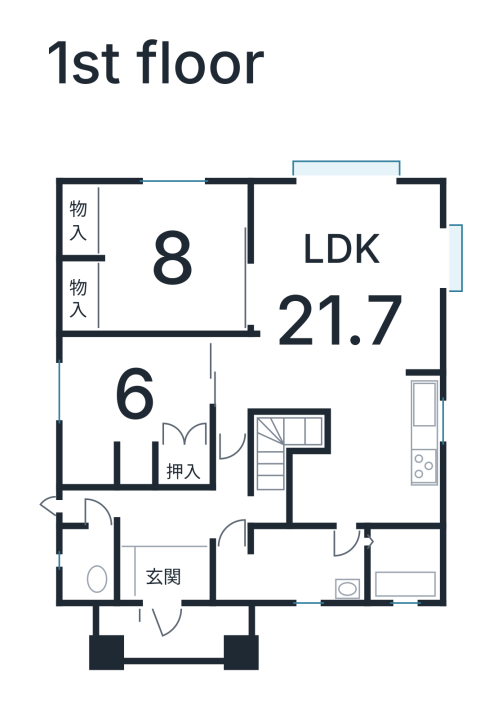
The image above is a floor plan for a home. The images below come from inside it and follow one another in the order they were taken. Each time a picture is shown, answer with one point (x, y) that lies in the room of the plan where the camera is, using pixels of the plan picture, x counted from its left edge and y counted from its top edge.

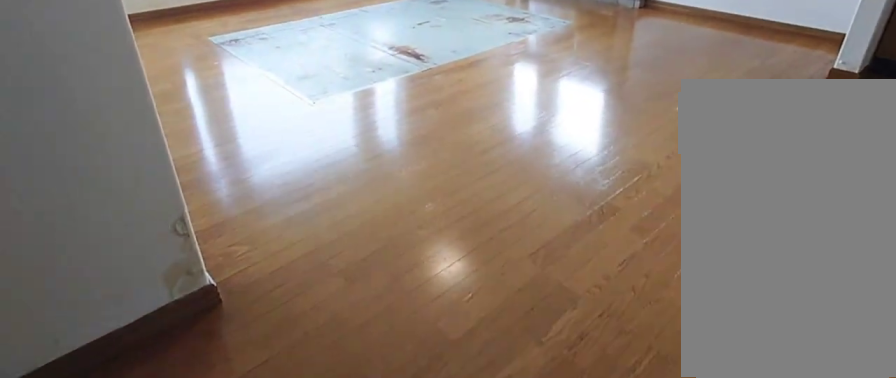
(333, 288)
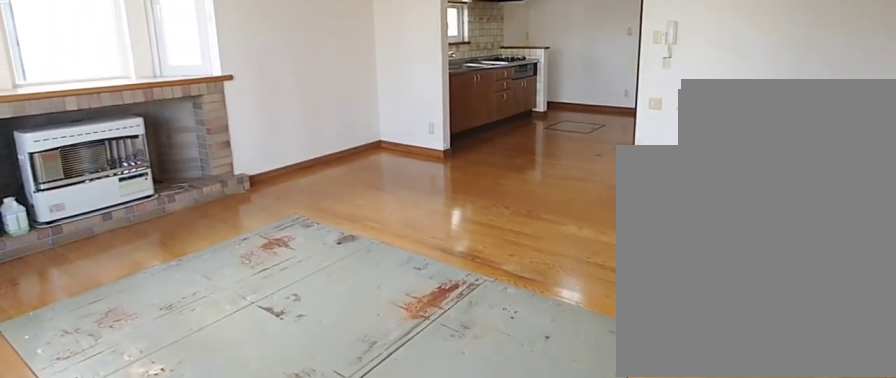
(333, 288)
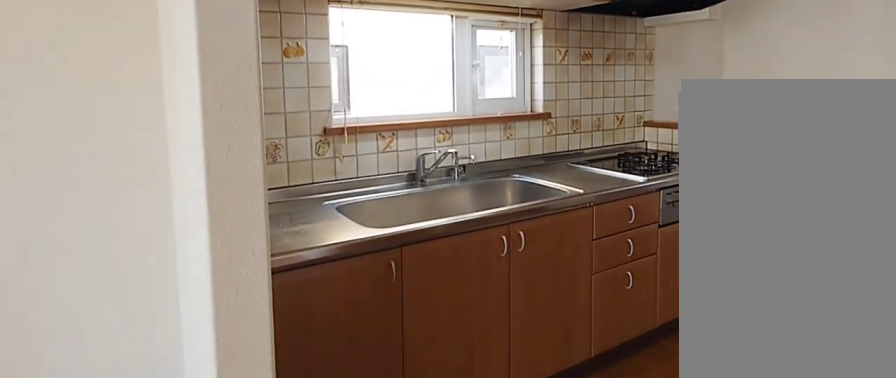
(374, 456)
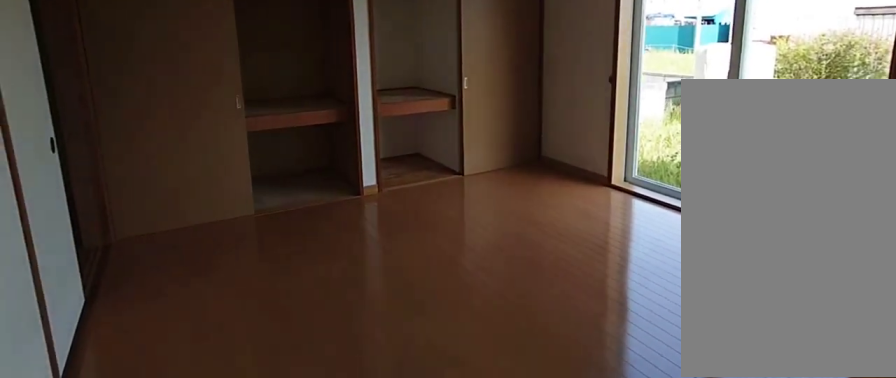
(171, 266)
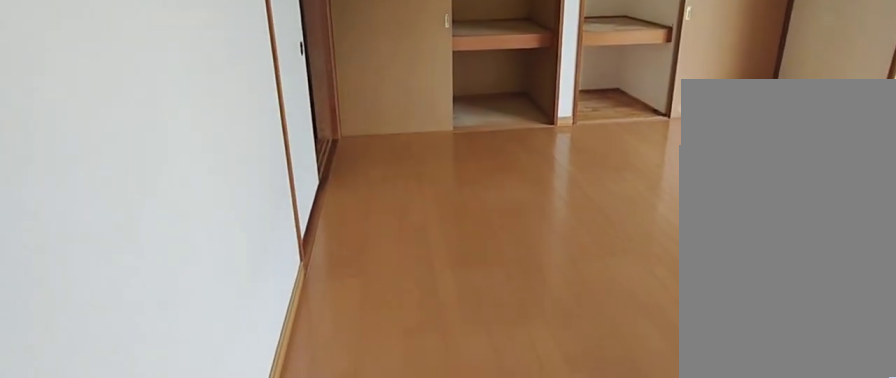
(171, 266)
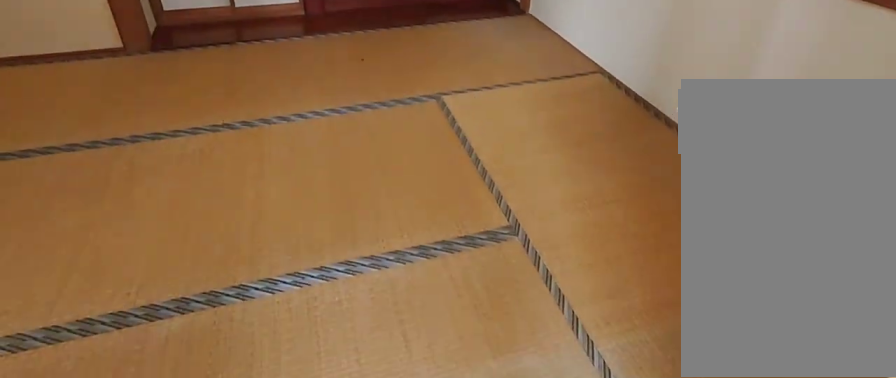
(131, 393)
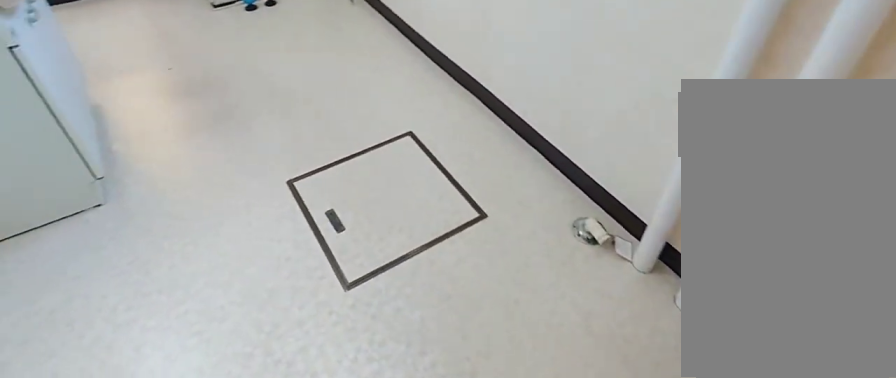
(286, 571)
